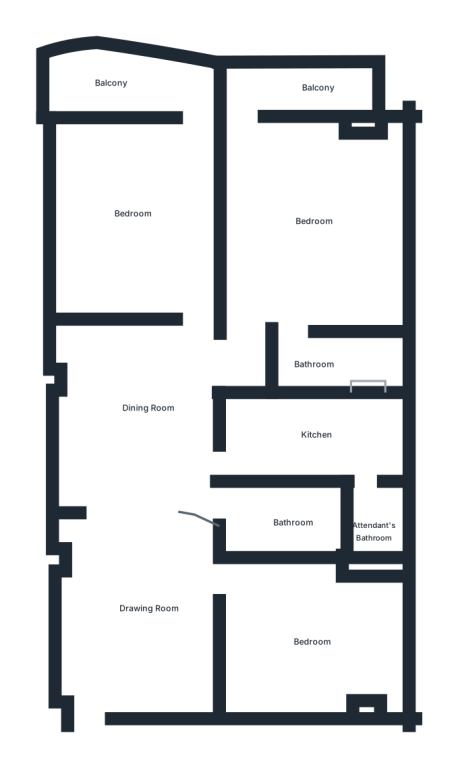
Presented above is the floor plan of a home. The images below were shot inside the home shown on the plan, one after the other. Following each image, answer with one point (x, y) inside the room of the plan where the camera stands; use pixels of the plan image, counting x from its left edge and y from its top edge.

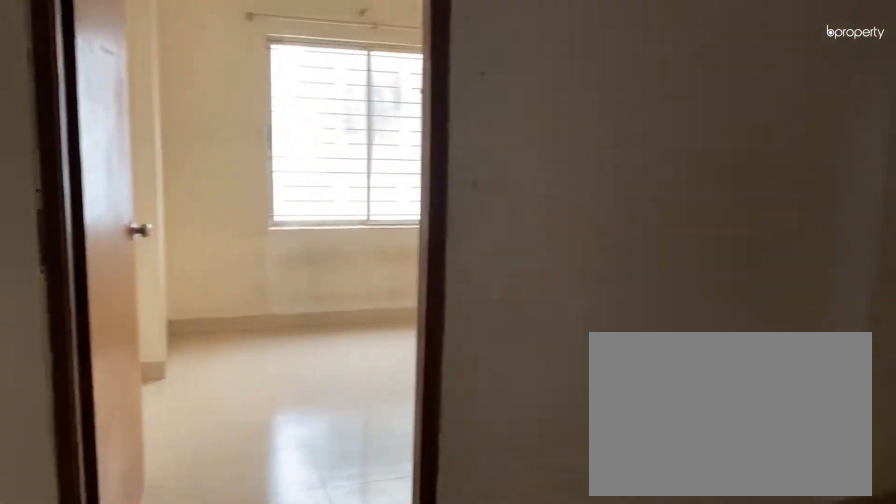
(157, 617)
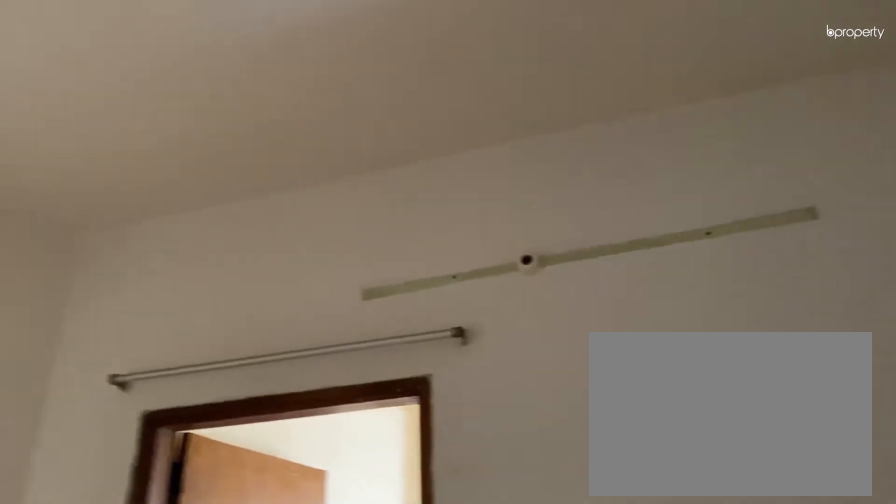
(157, 617)
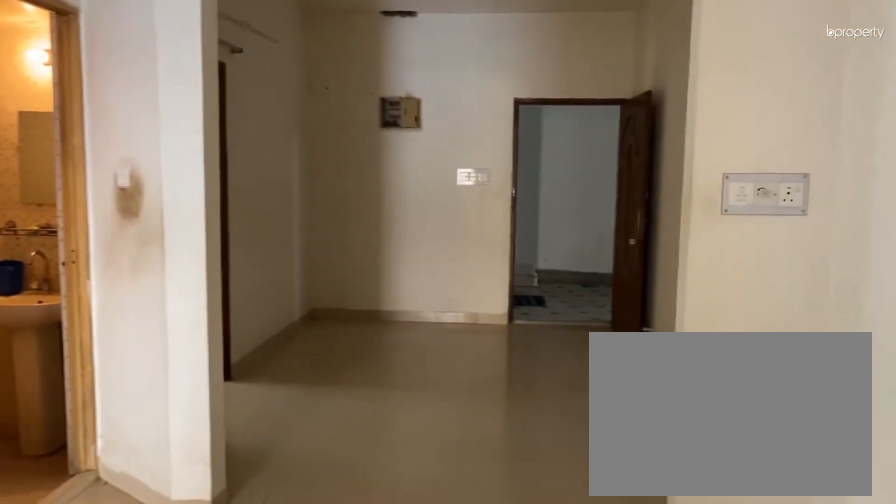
(141, 407)
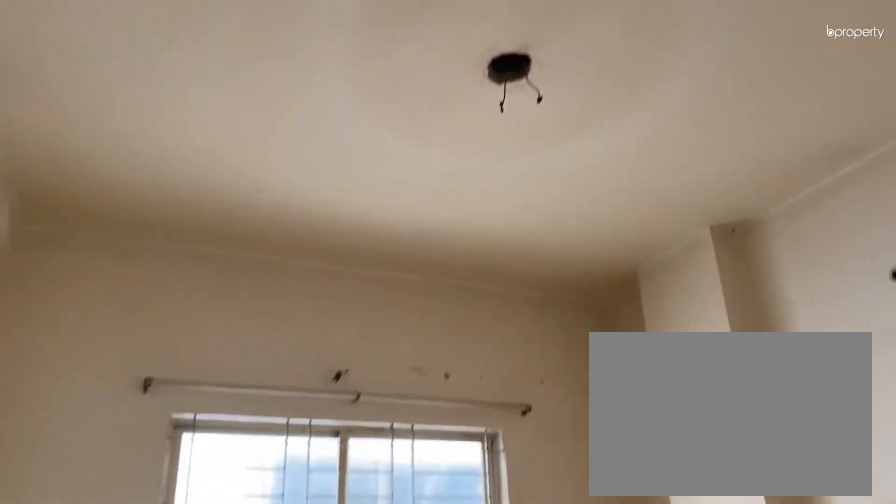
(314, 637)
